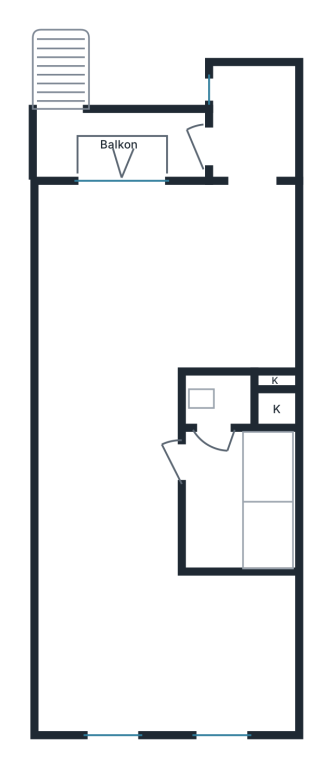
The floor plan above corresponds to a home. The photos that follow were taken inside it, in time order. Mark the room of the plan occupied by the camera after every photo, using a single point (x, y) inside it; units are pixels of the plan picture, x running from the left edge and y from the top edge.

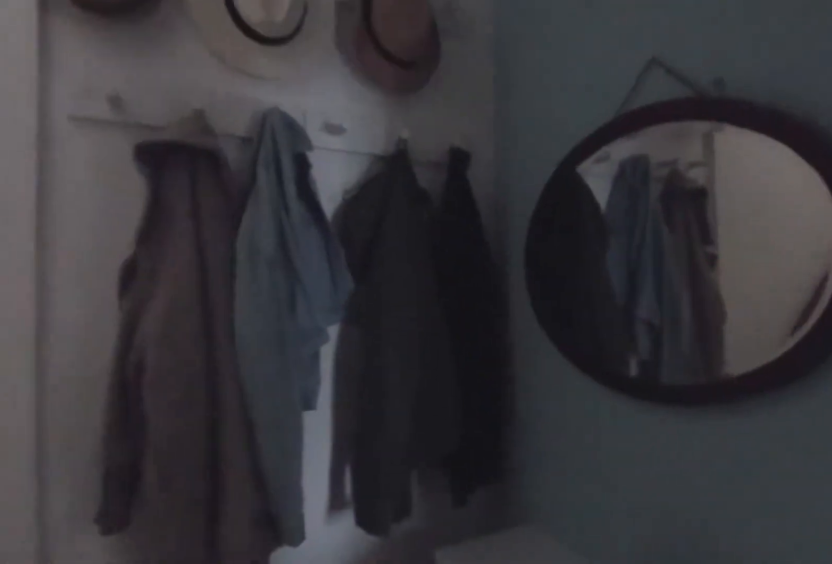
(212, 498)
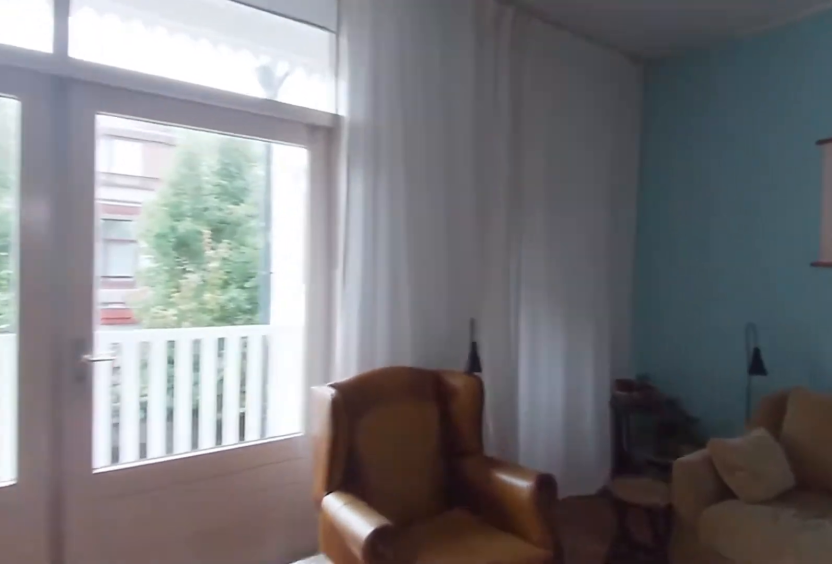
(244, 184)
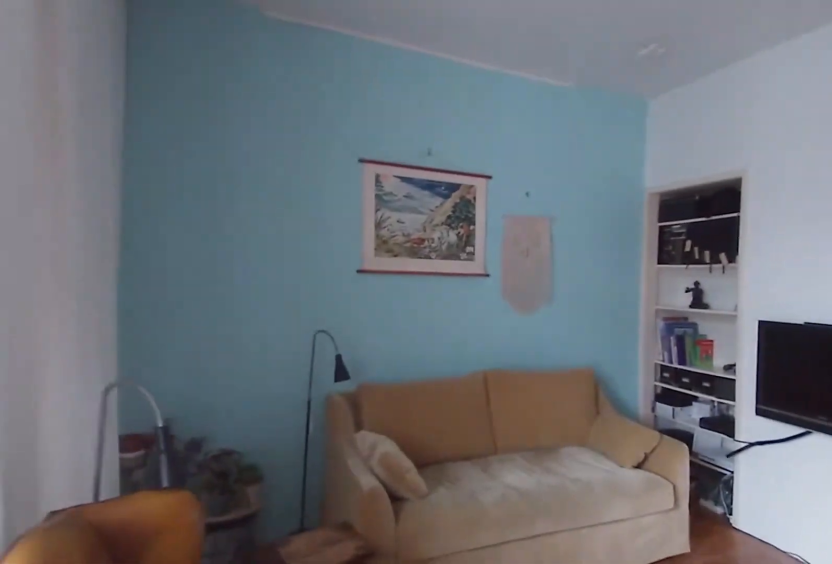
(244, 184)
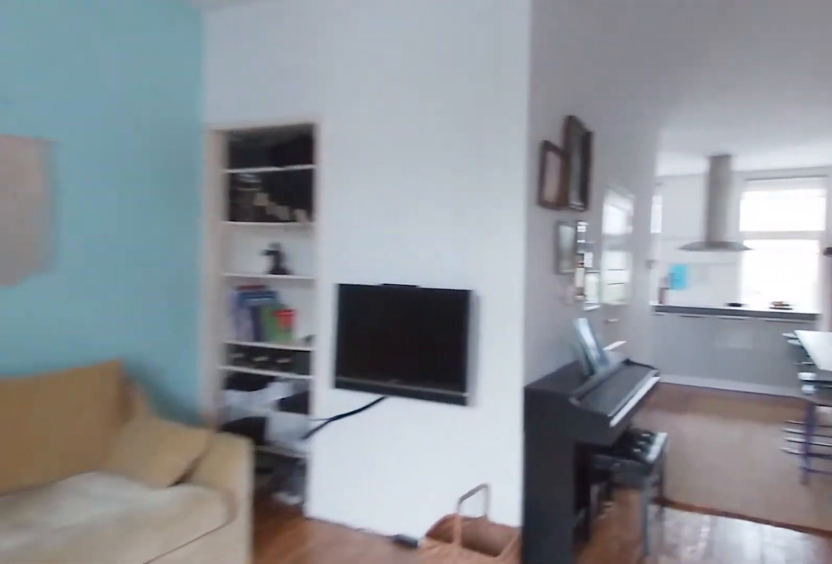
(244, 184)
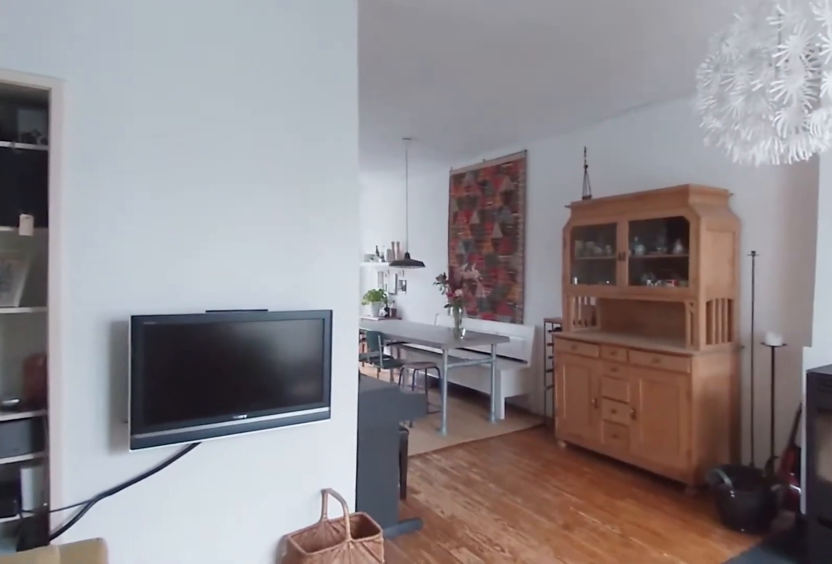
(244, 184)
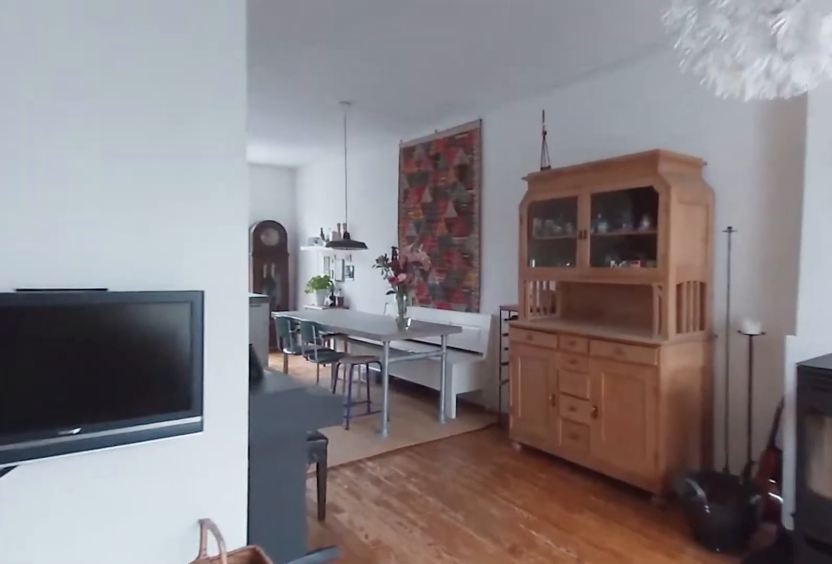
(244, 184)
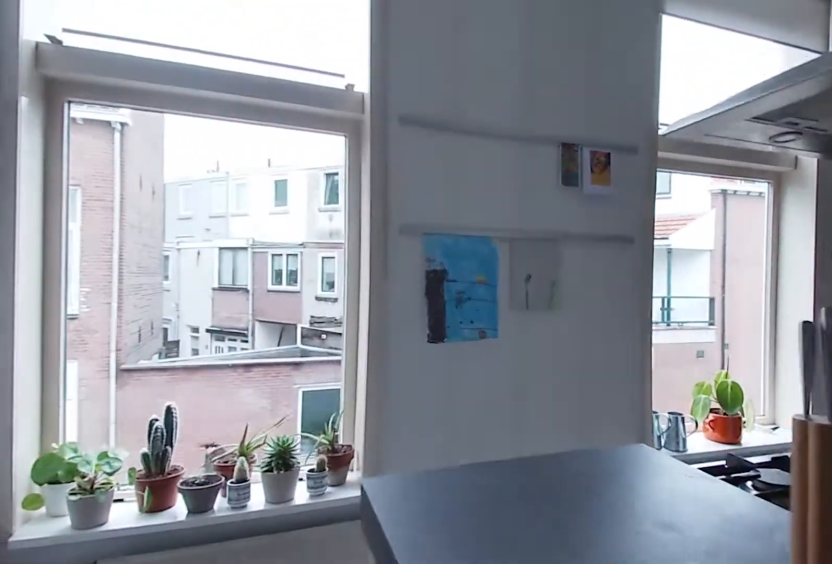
(151, 616)
